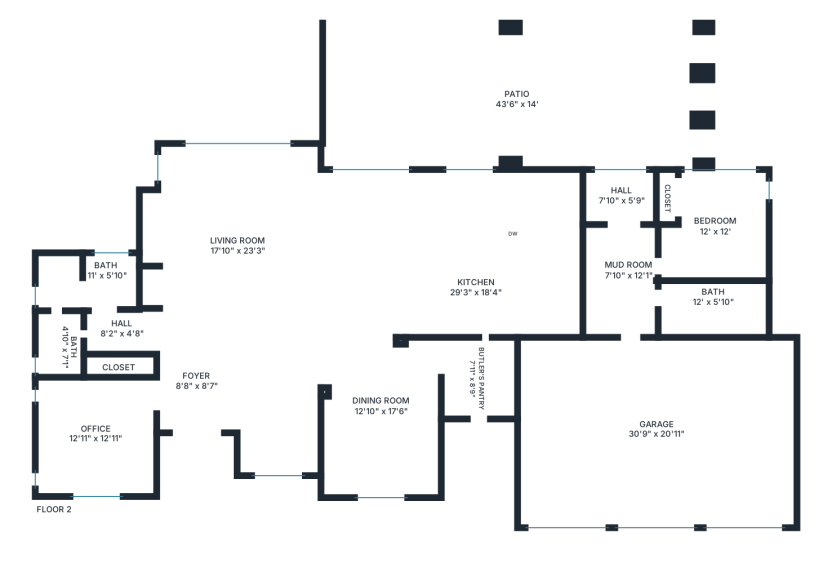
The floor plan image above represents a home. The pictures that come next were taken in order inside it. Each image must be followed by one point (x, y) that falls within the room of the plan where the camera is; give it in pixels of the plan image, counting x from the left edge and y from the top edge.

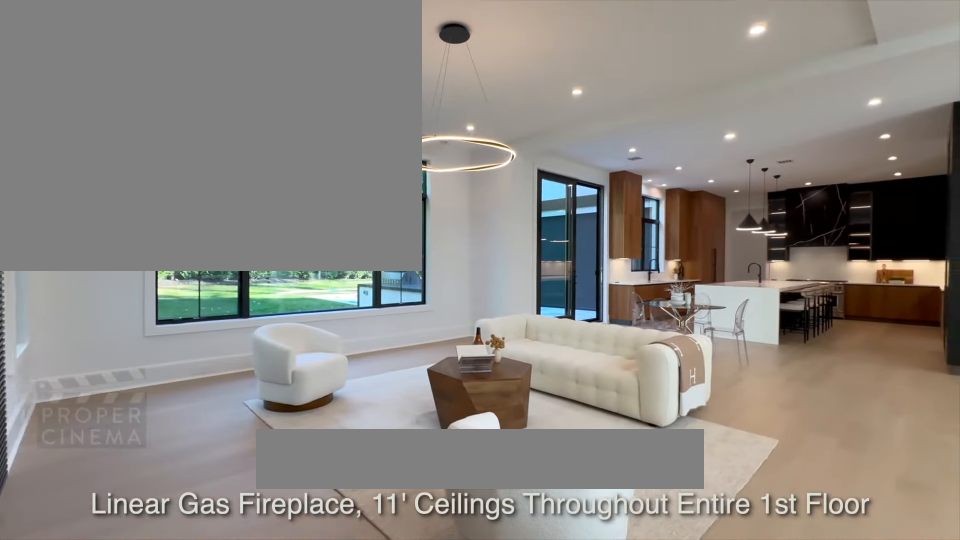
(234, 250)
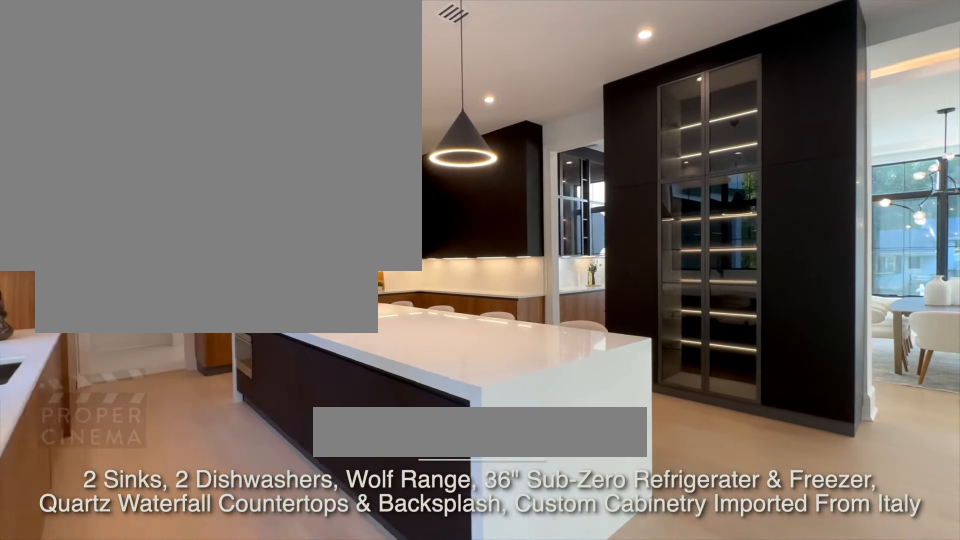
(450, 254)
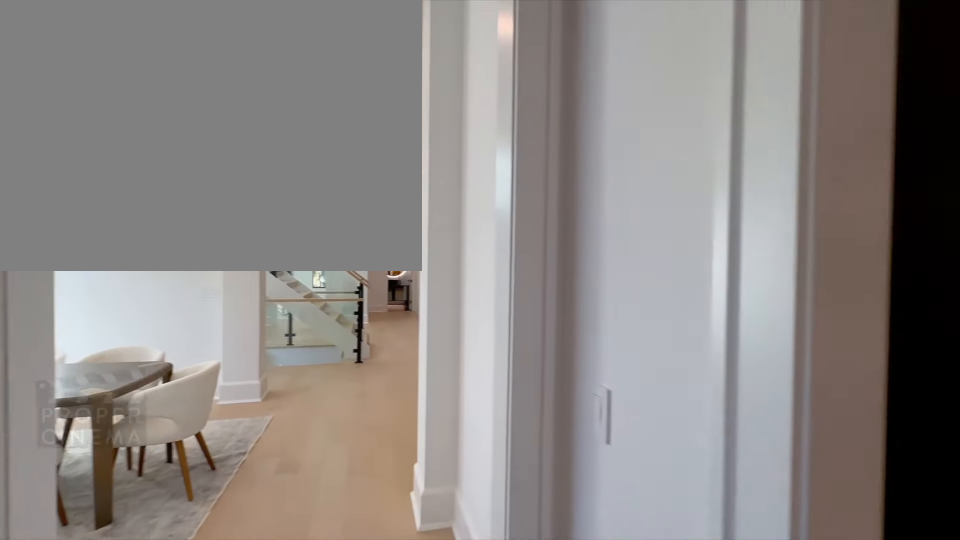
(478, 379)
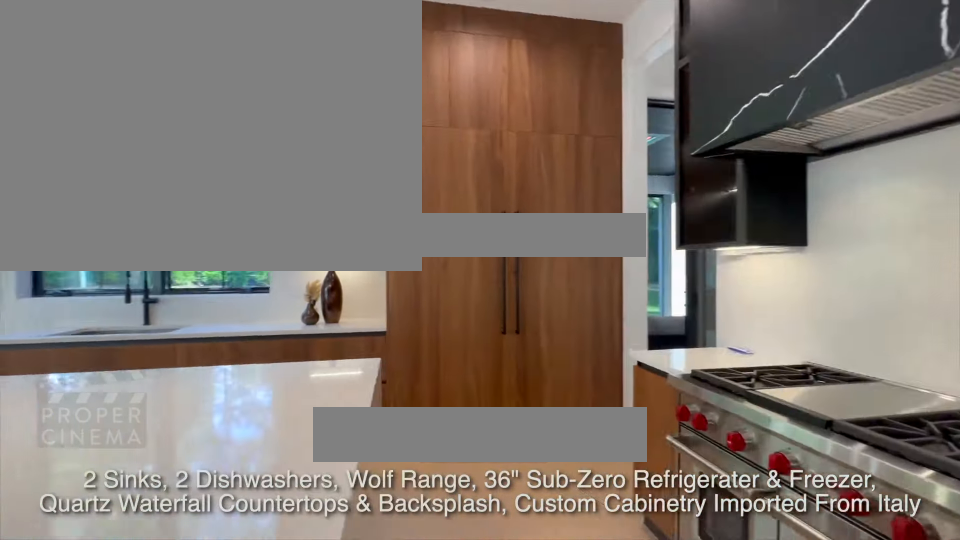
(450, 254)
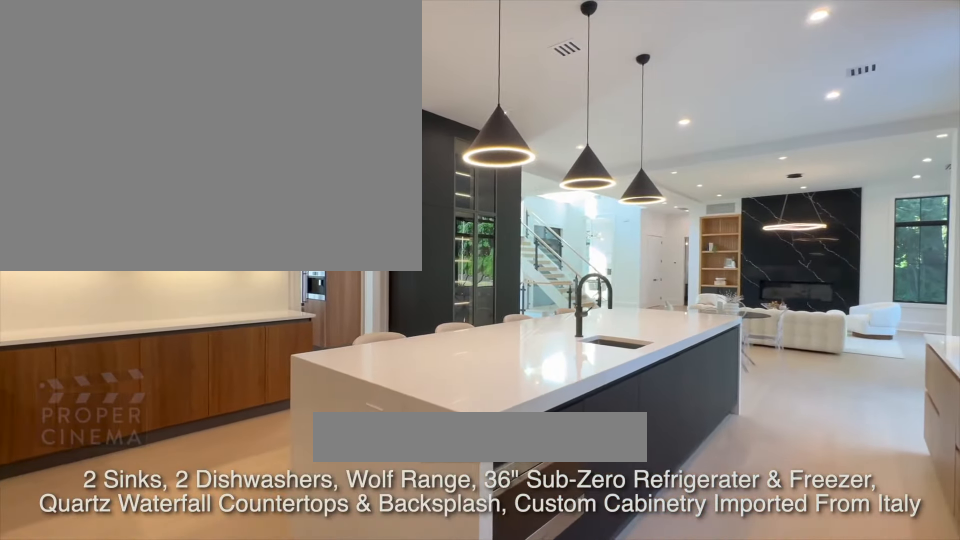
(450, 254)
